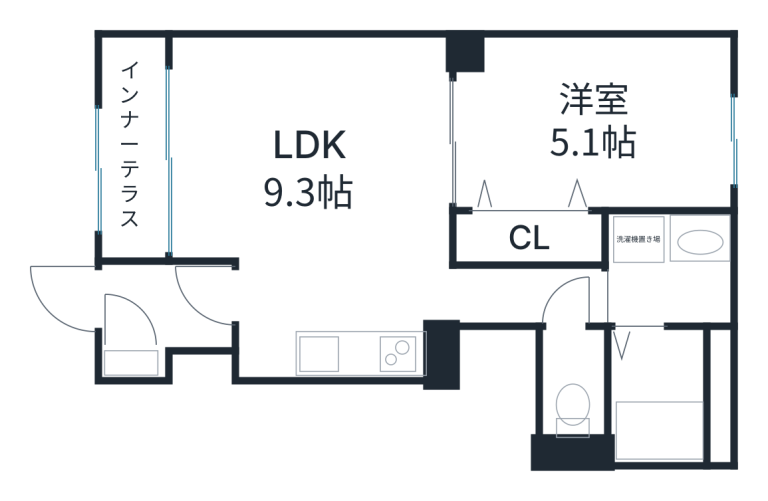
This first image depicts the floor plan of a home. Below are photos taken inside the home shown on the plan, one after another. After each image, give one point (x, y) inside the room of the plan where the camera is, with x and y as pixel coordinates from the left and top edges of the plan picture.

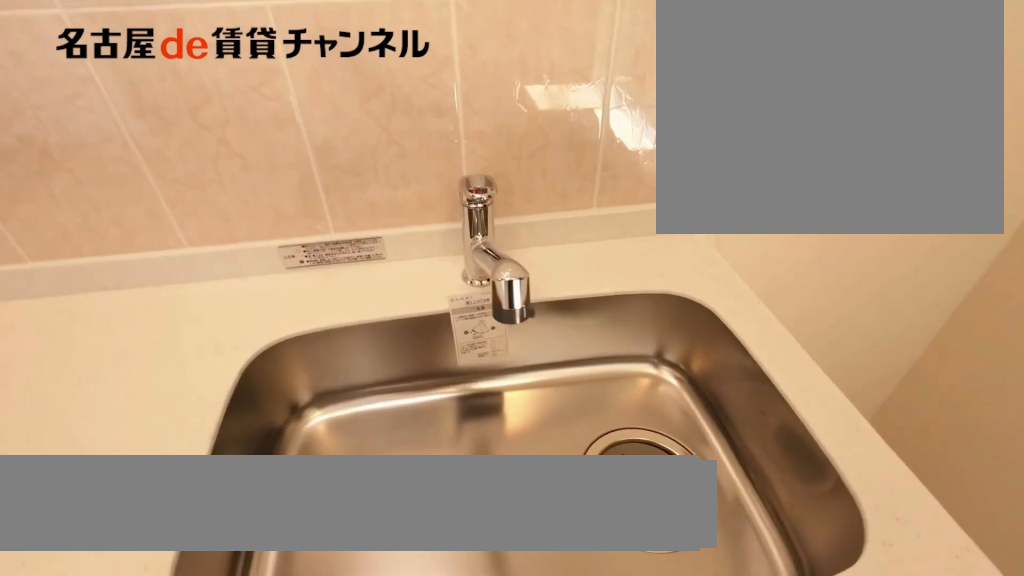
(372, 352)
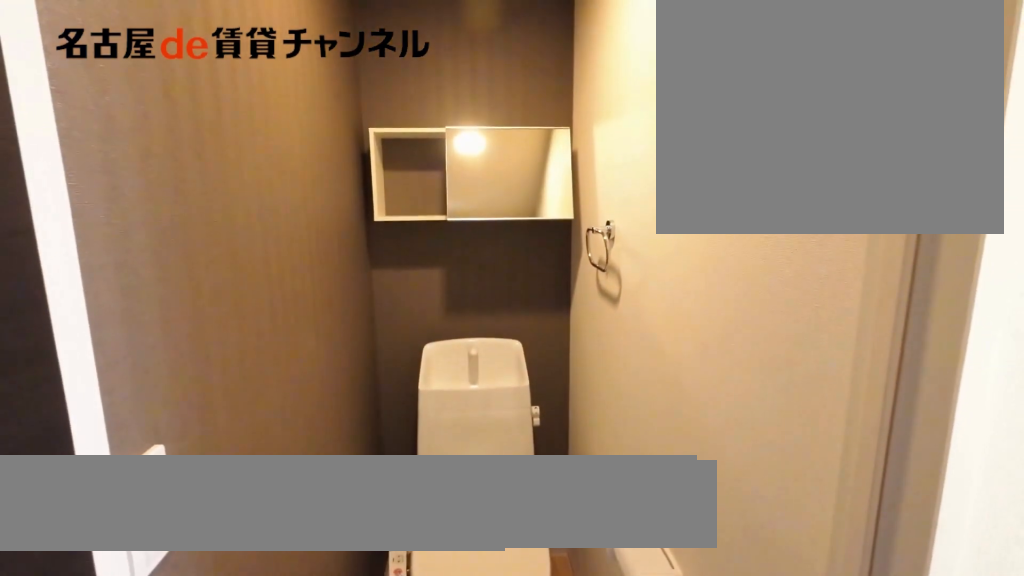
(571, 384)
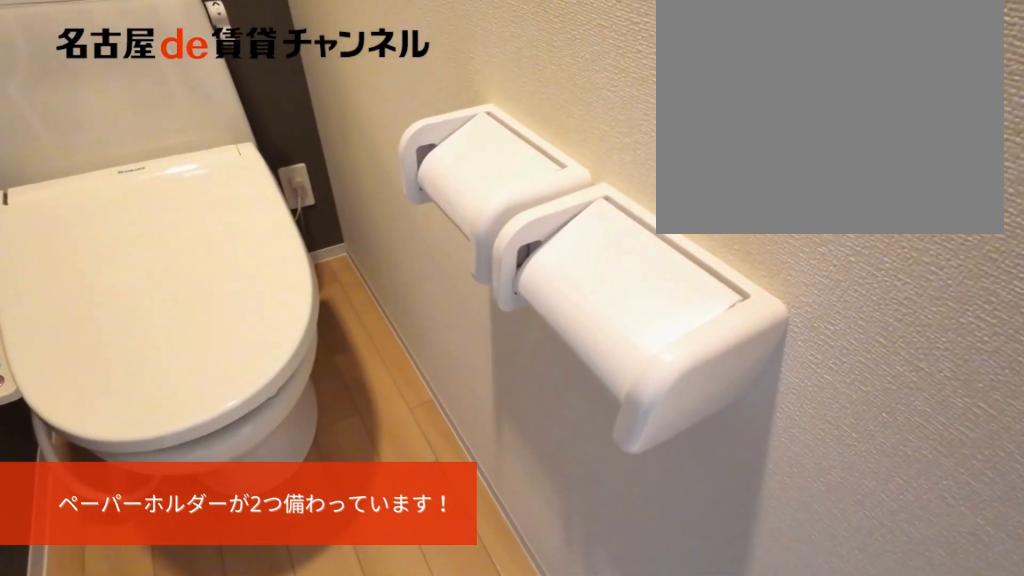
(571, 384)
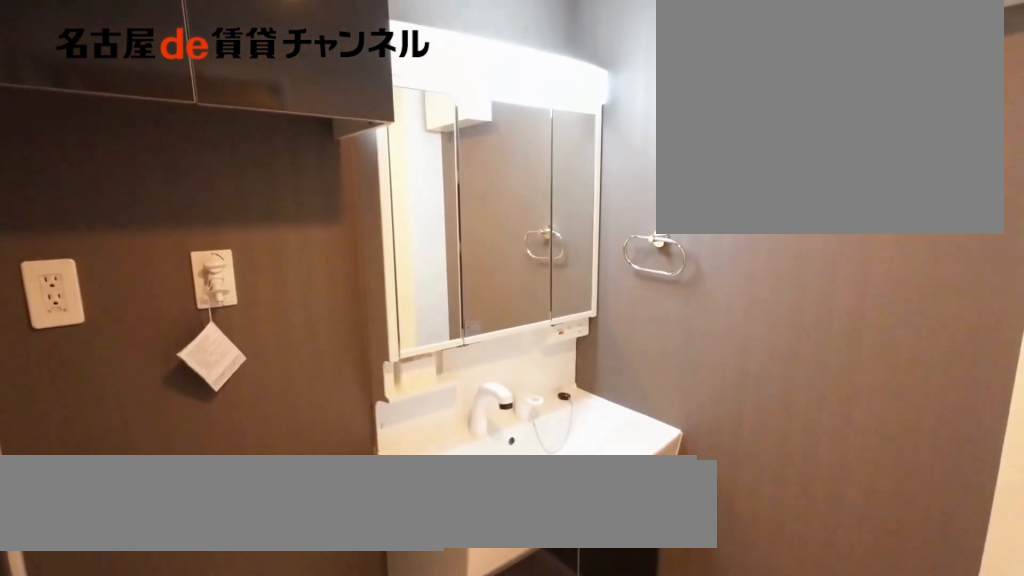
(667, 267)
